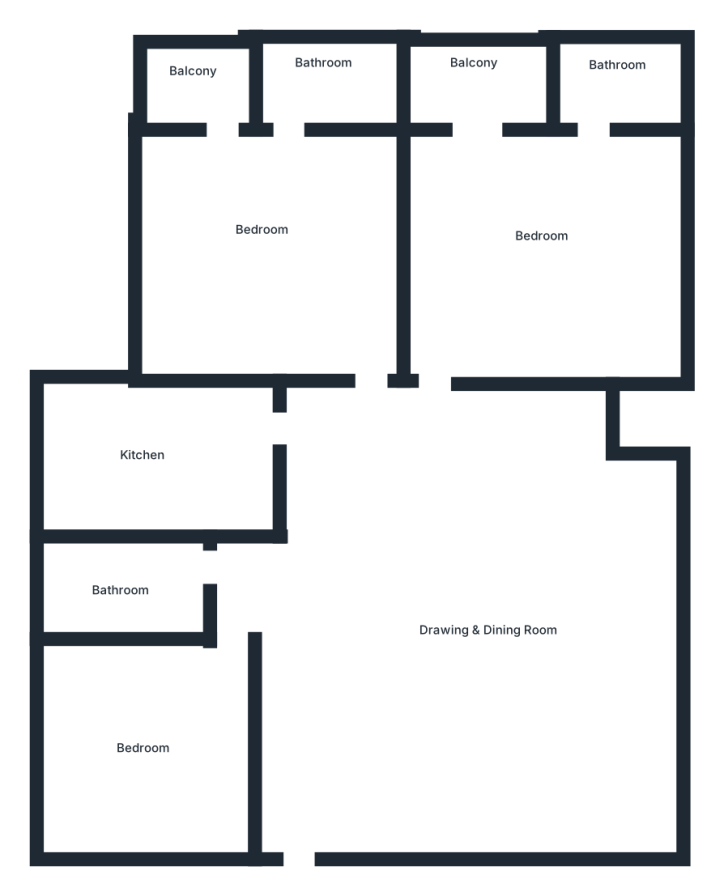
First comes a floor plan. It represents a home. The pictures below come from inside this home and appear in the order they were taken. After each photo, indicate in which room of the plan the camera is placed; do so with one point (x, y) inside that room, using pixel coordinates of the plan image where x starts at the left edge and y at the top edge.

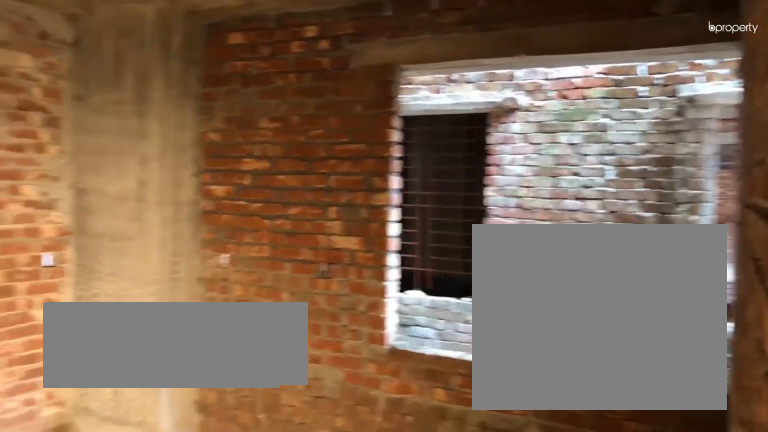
(126, 747)
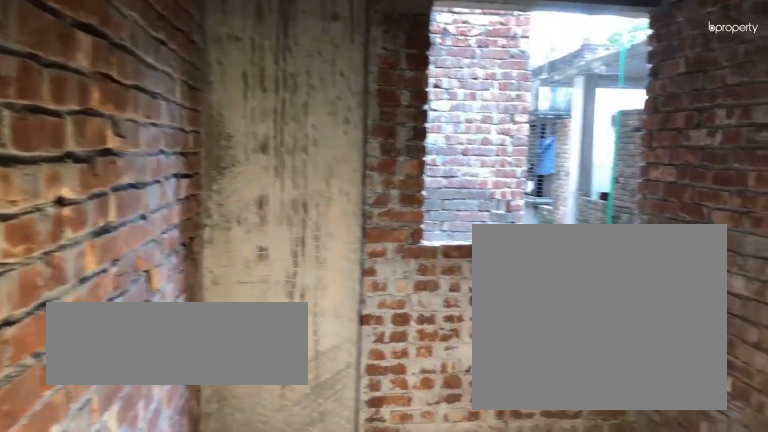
(162, 449)
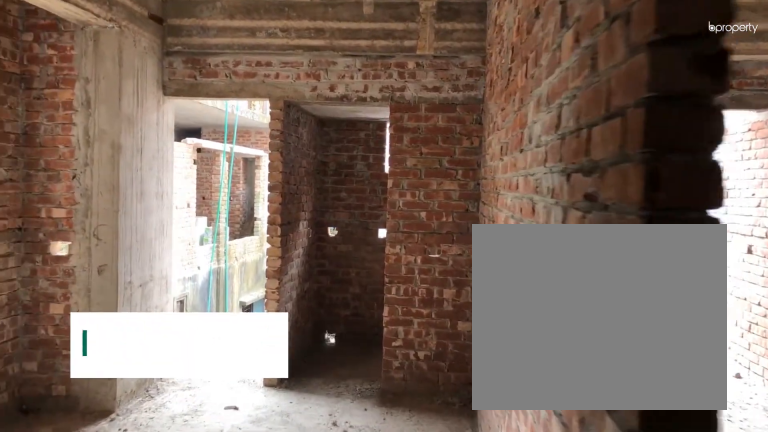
(367, 385)
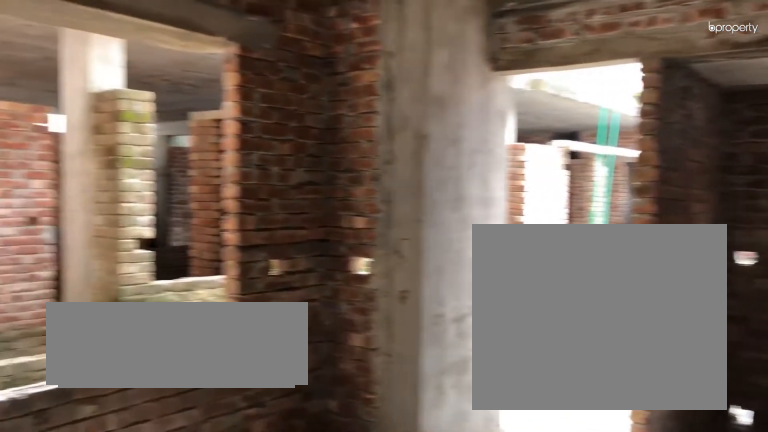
(273, 251)
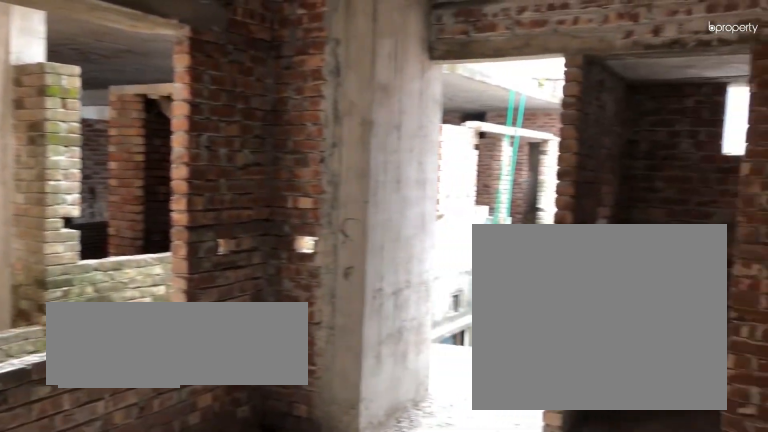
(273, 250)
